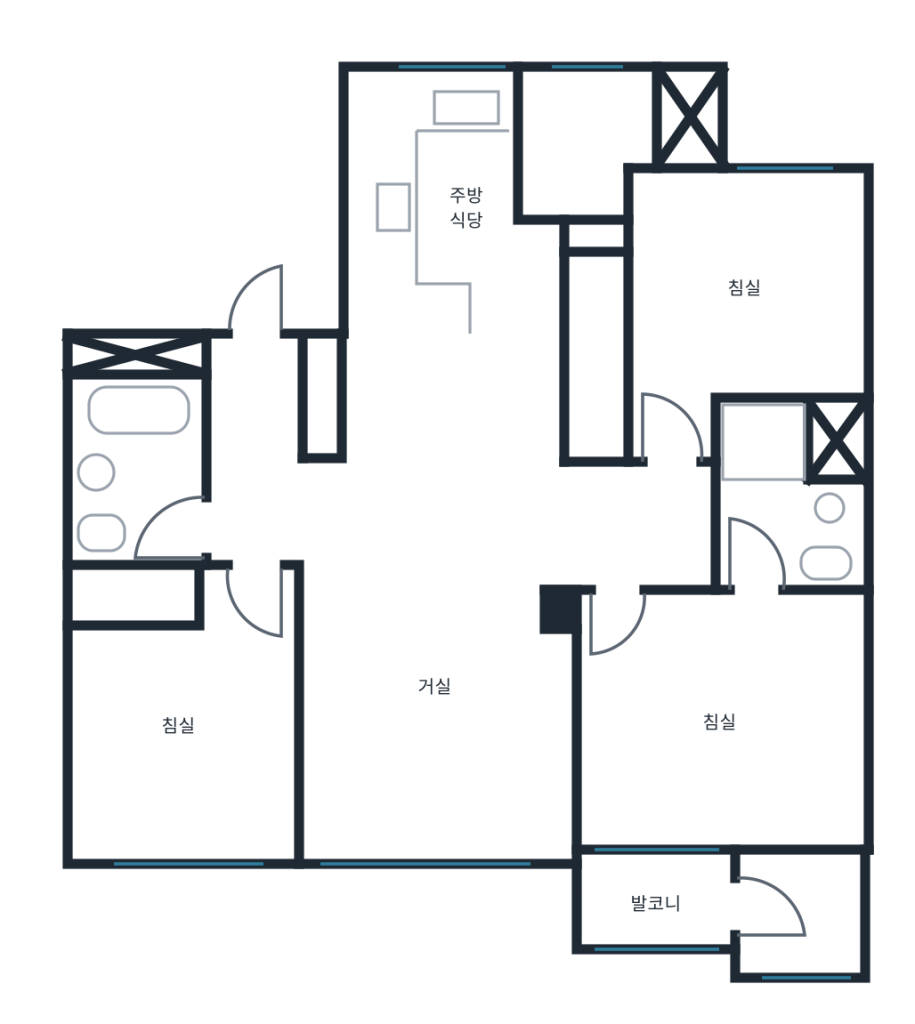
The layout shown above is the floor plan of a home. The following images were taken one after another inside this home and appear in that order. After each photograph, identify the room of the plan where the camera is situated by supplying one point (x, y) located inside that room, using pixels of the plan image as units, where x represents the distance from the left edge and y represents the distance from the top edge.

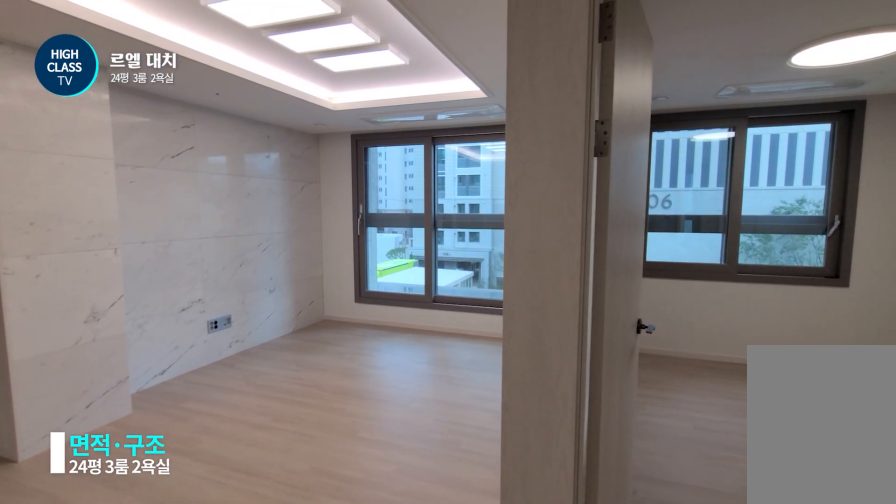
(280, 514)
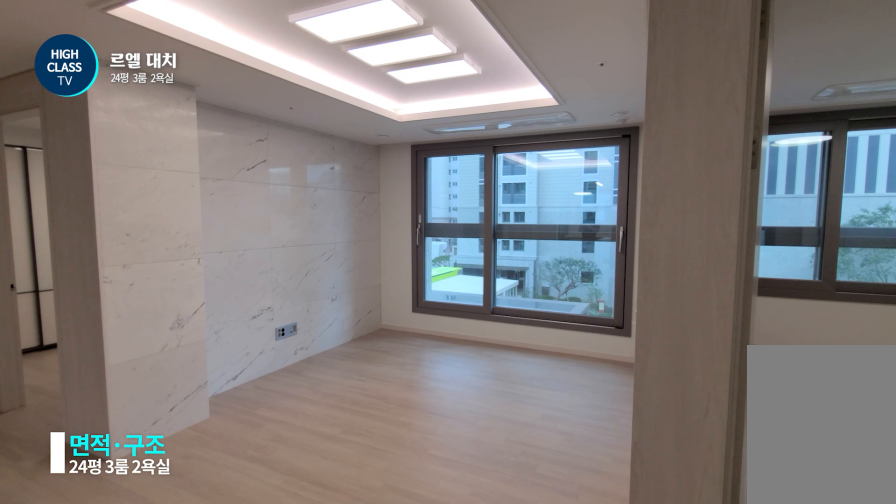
(280, 514)
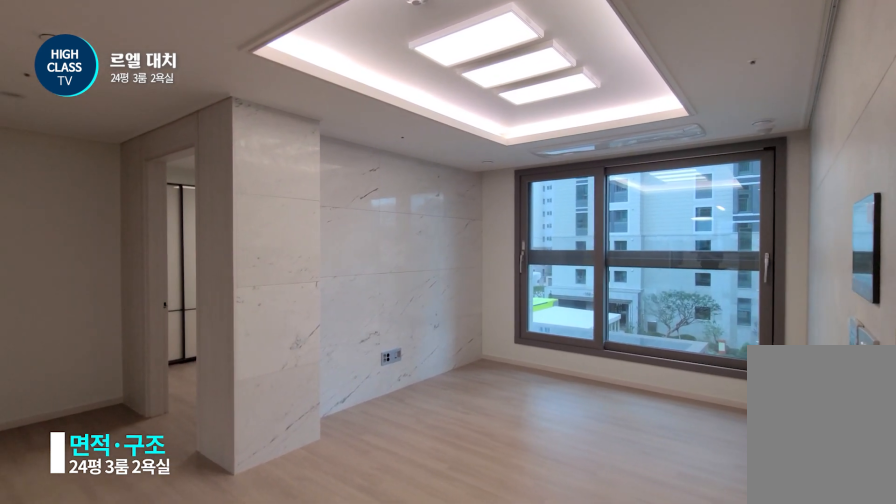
(435, 660)
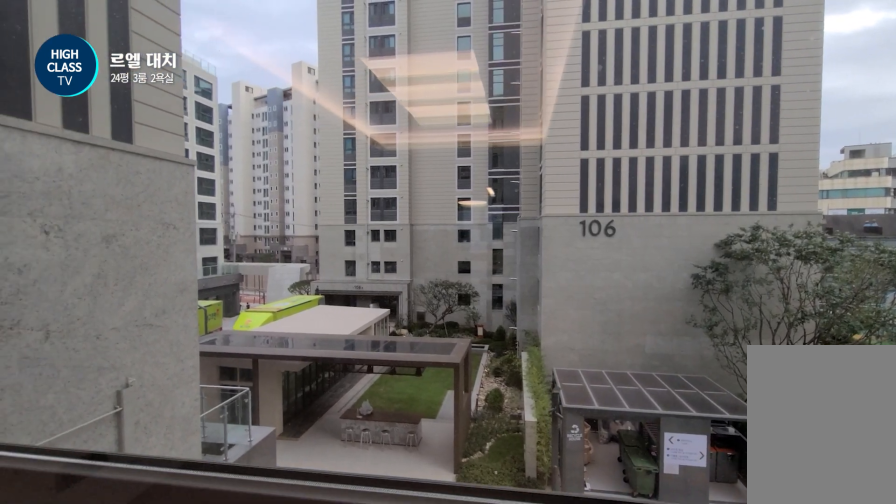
(435, 660)
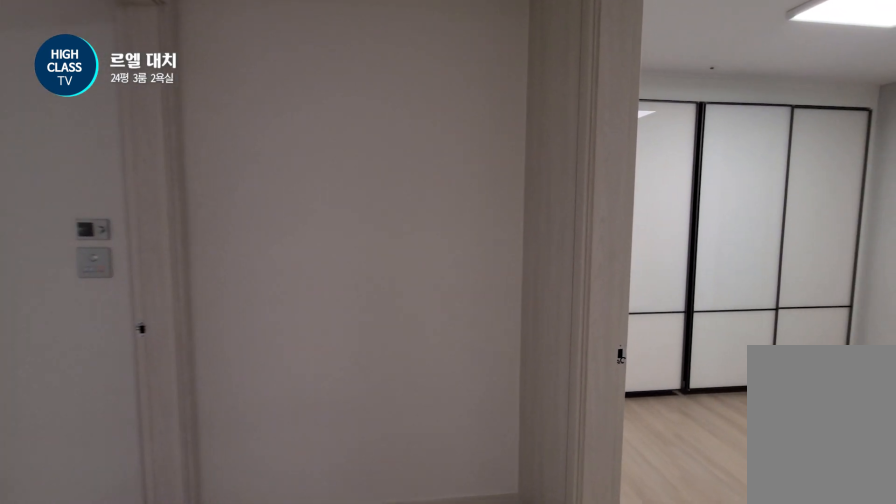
(644, 528)
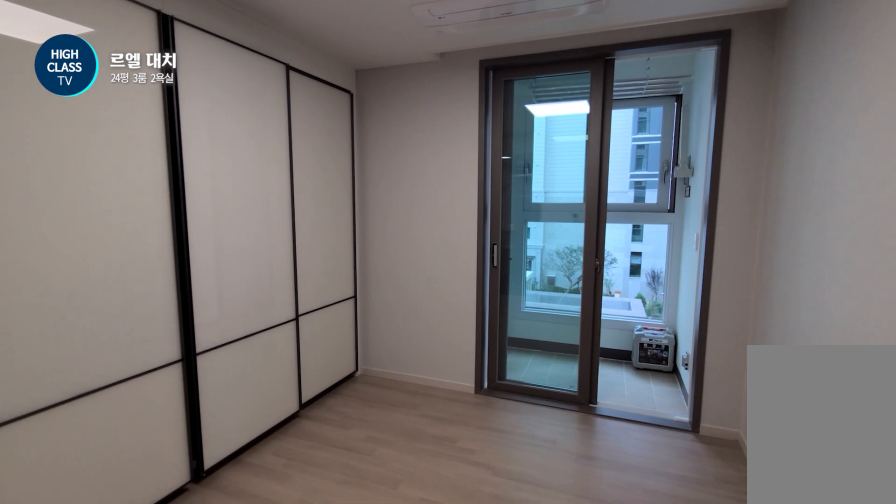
(708, 758)
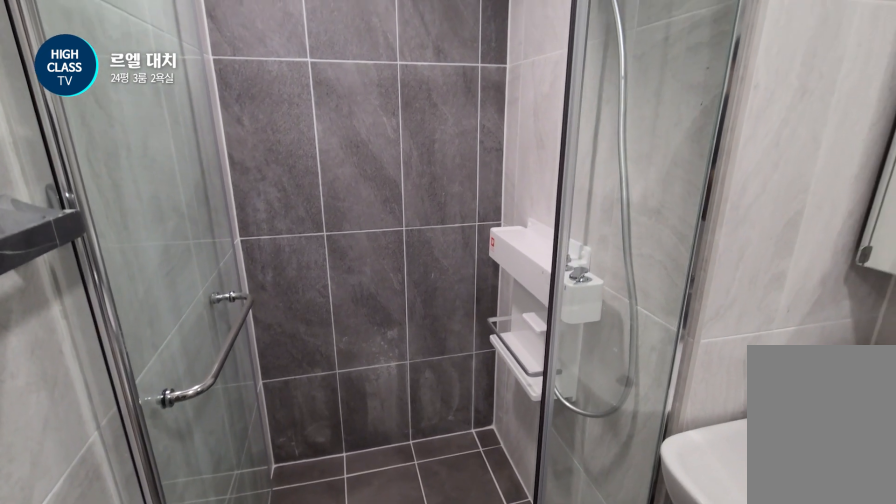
(790, 499)
